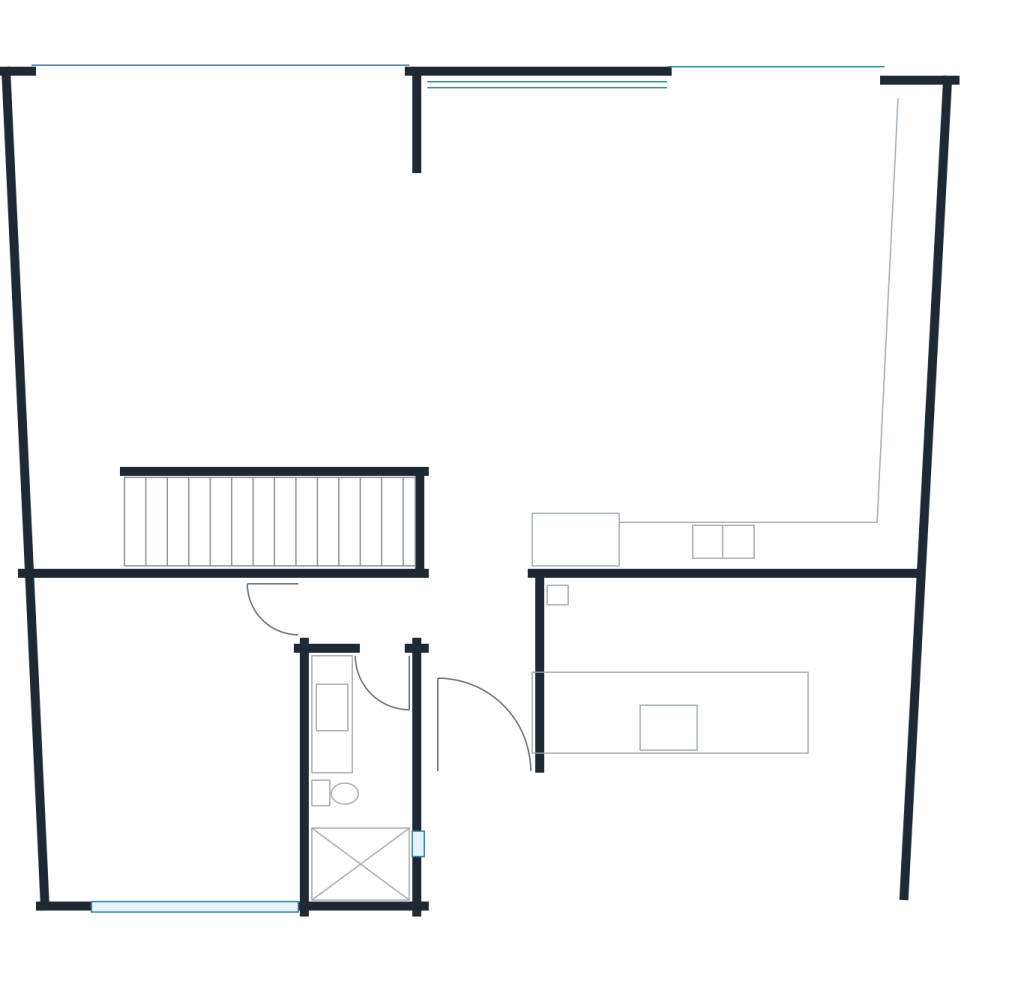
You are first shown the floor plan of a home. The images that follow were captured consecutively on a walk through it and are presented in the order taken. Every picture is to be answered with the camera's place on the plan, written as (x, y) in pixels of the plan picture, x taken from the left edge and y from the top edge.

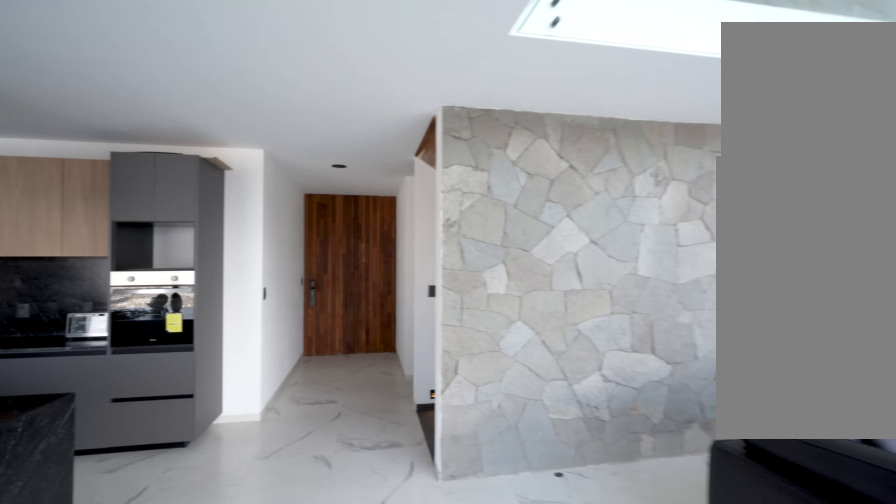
(467, 395)
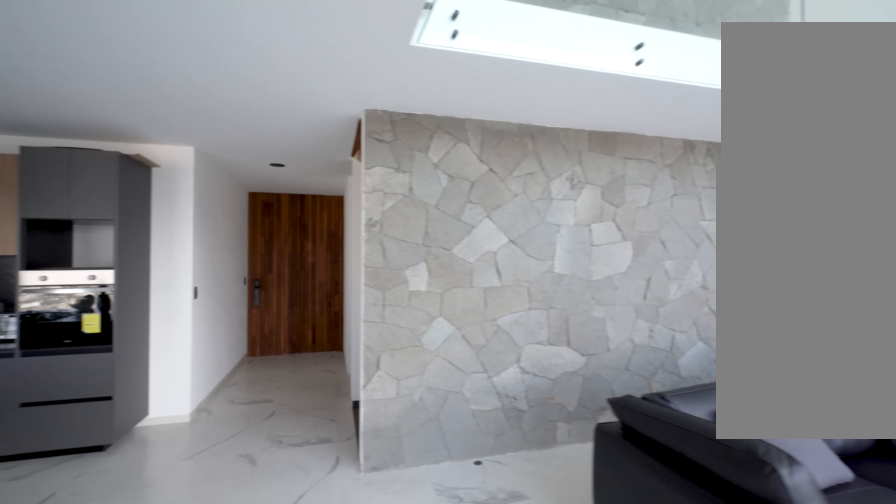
(467, 389)
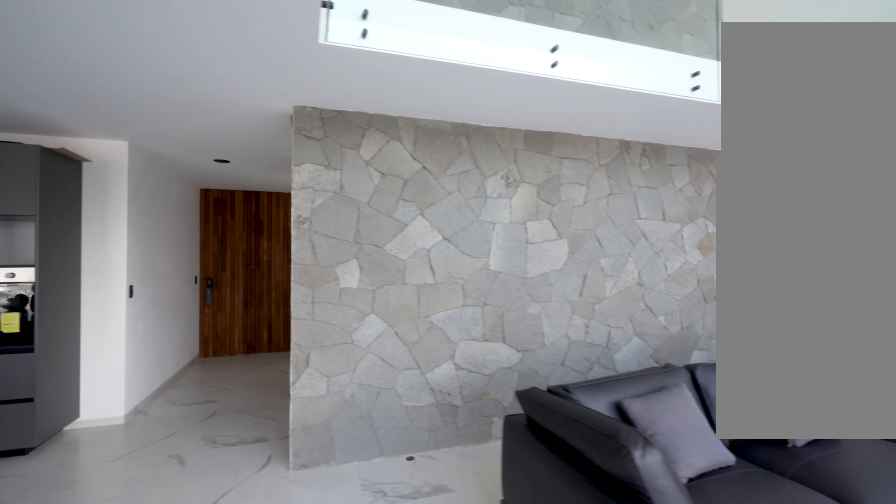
(467, 381)
